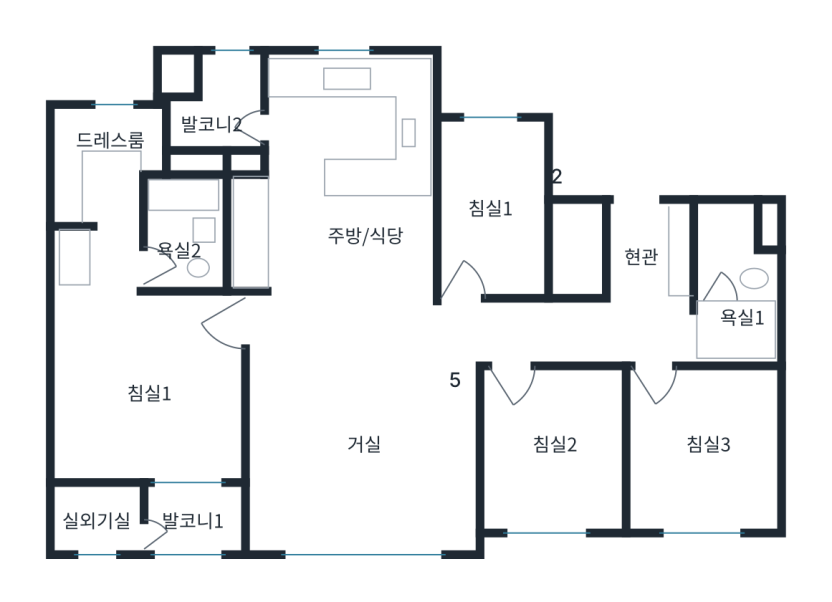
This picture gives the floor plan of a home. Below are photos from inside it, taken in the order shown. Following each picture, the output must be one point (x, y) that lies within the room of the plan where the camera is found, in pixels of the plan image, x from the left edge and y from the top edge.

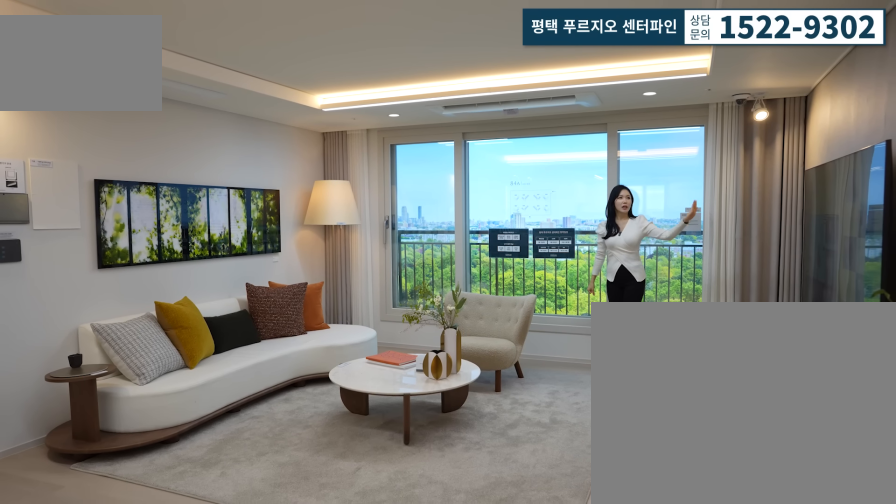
(356, 464)
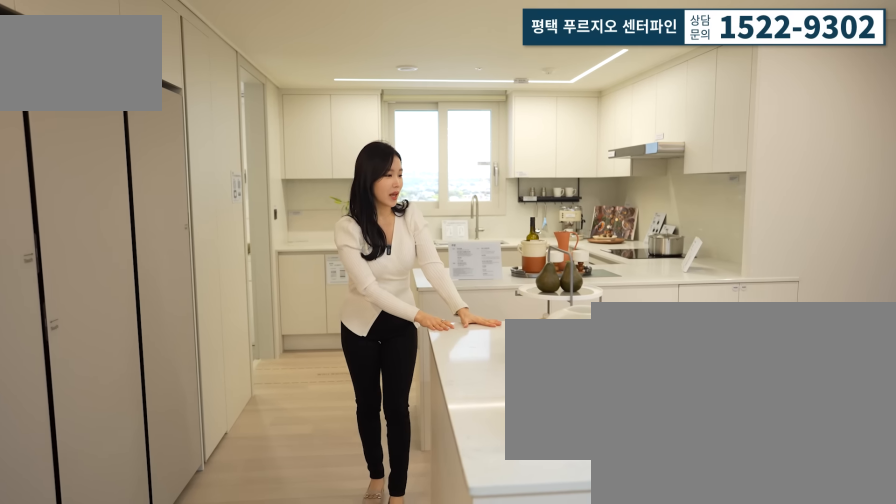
(356, 201)
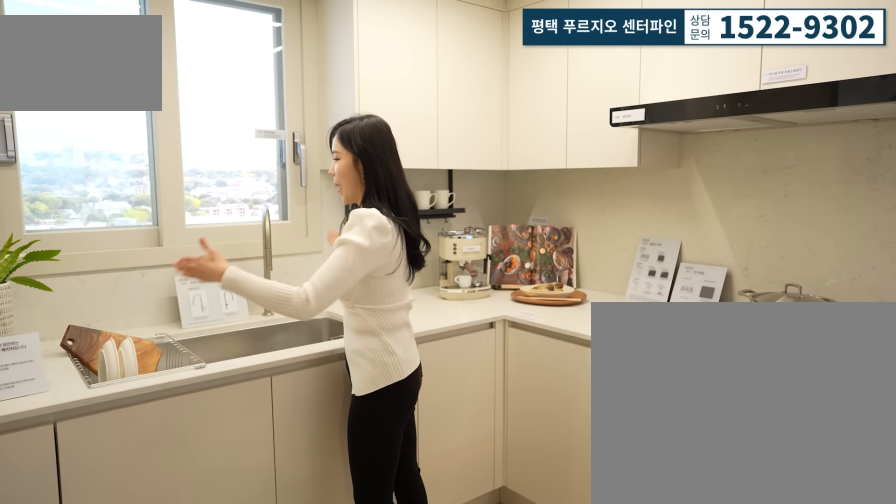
(356, 201)
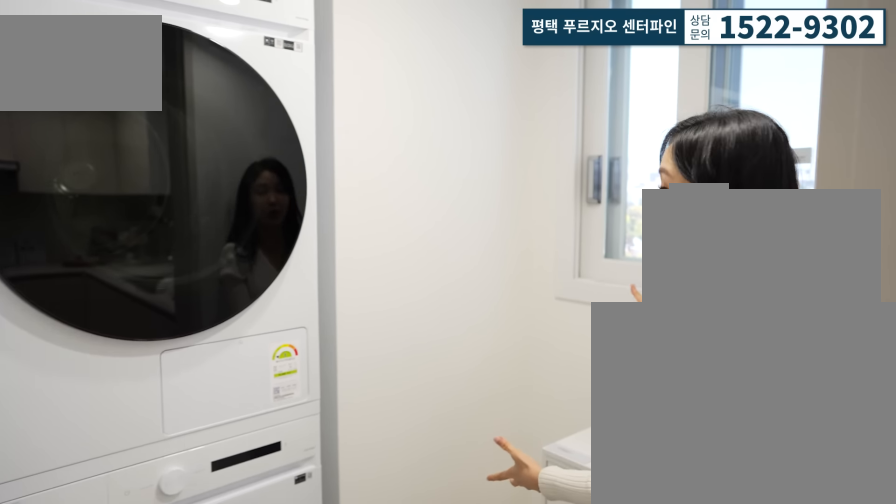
(207, 102)
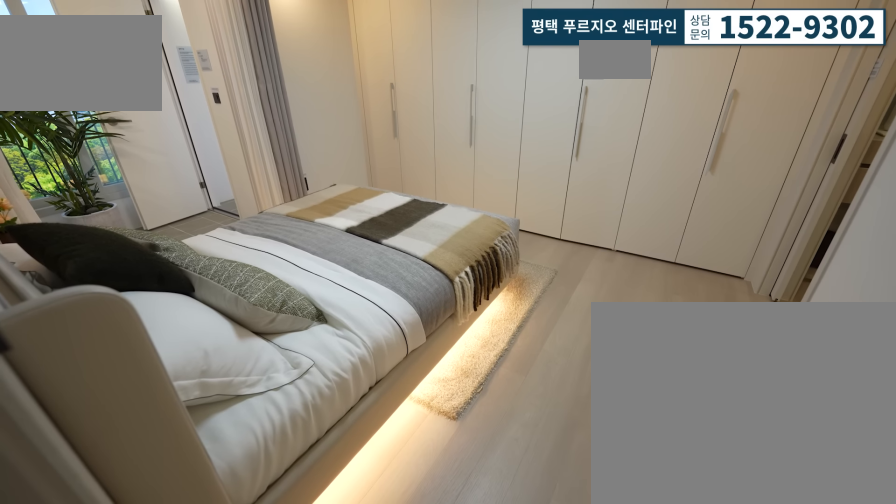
(149, 392)
